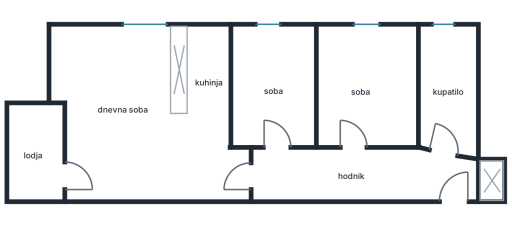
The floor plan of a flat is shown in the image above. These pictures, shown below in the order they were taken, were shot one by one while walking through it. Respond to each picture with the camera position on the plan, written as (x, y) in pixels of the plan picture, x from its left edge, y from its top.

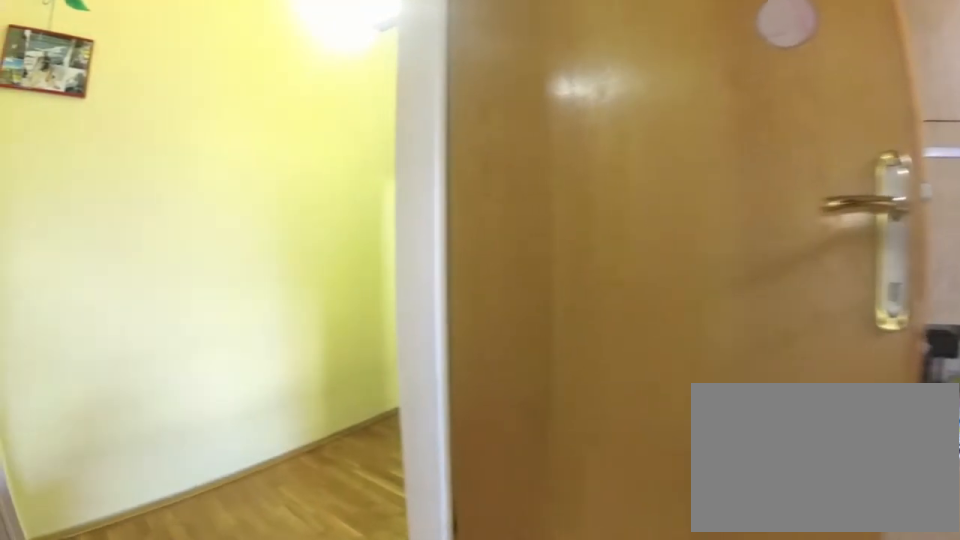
(372, 102)
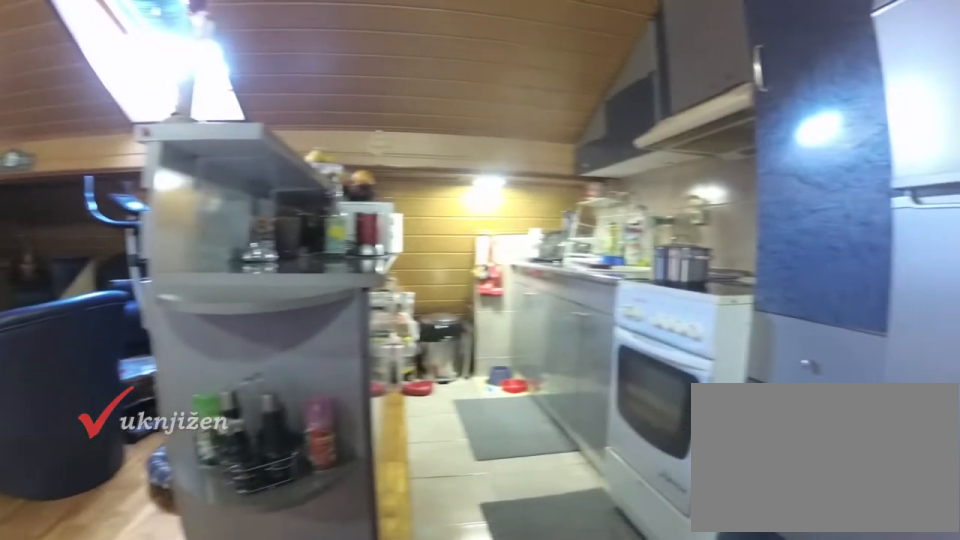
(219, 167)
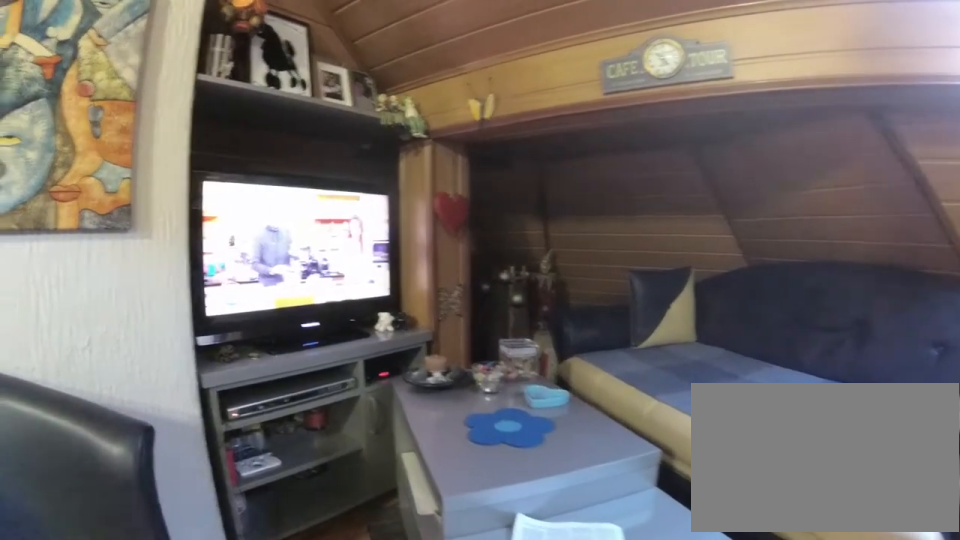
(114, 93)
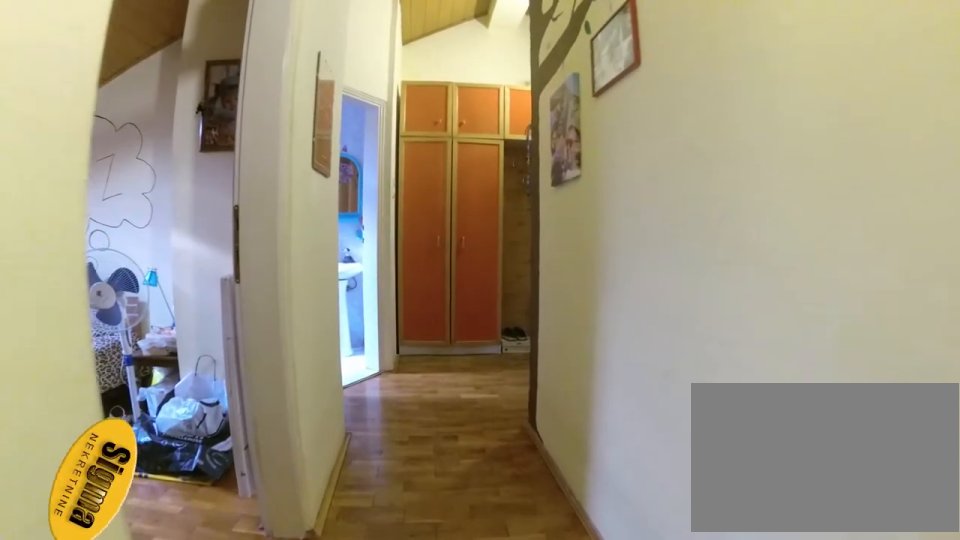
(324, 174)
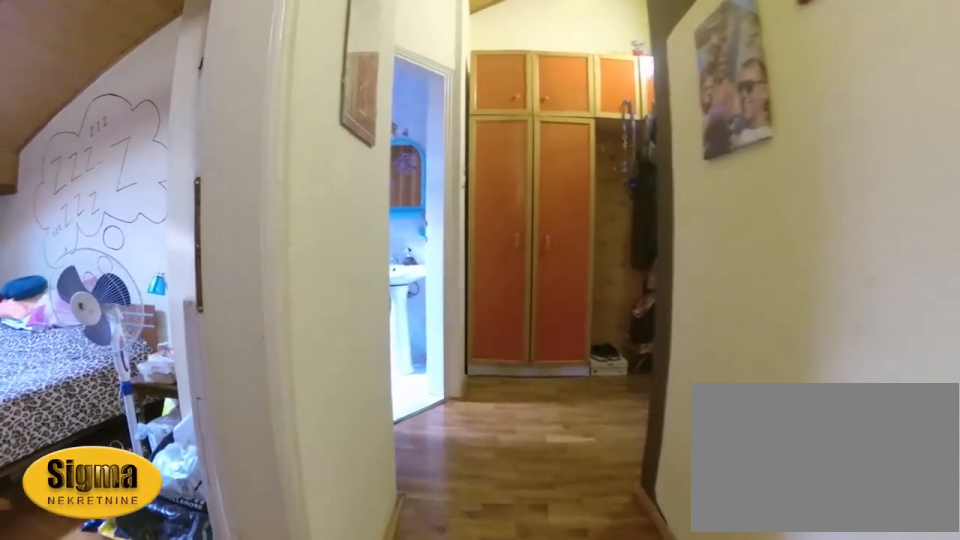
(340, 174)
